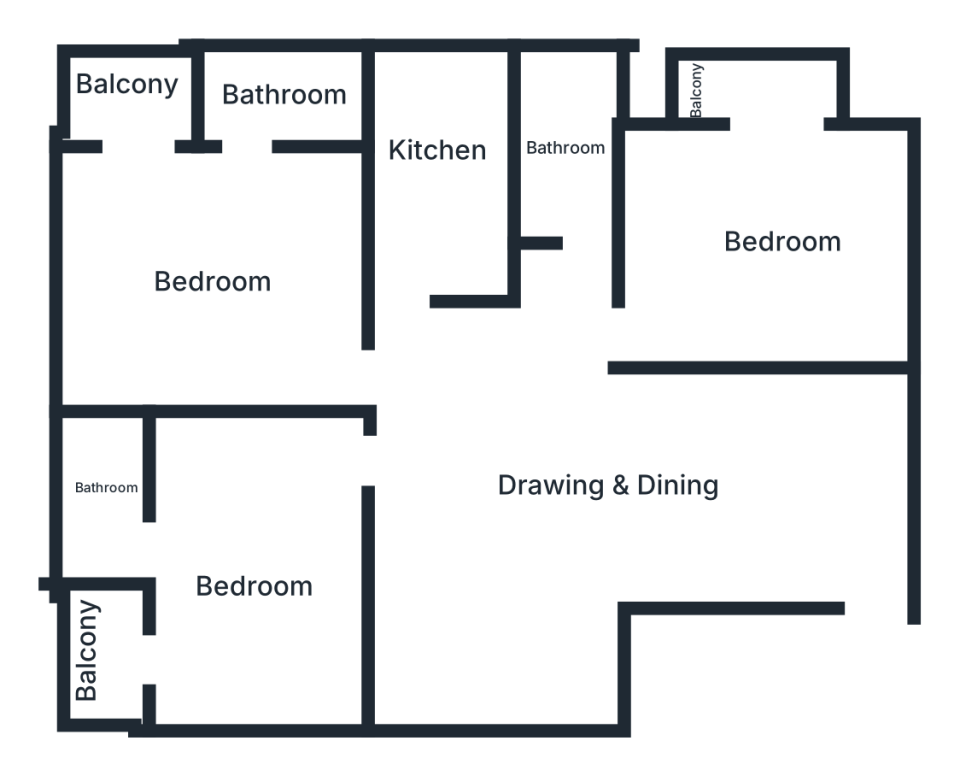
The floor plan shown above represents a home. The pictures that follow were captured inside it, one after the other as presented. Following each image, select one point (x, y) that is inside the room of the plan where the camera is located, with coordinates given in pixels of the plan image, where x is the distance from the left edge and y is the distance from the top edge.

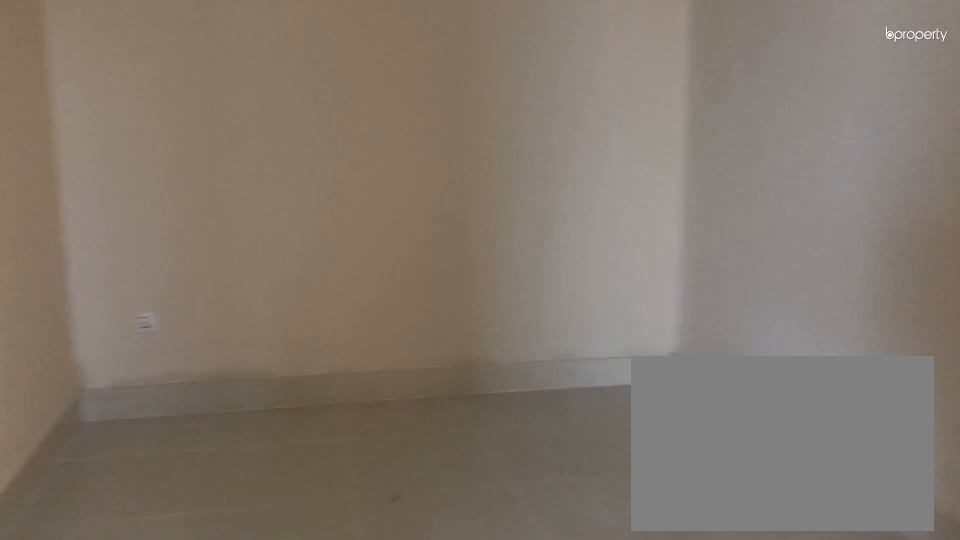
(484, 629)
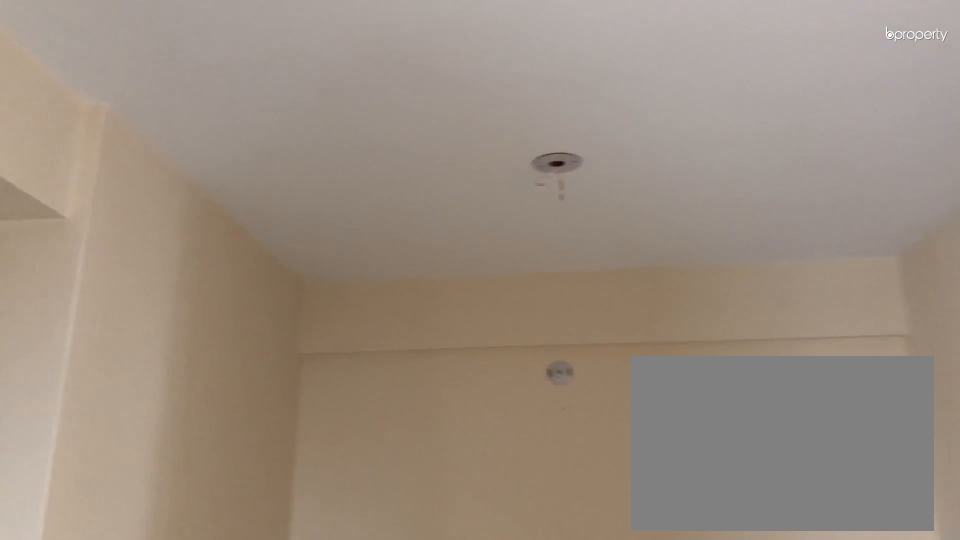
(512, 583)
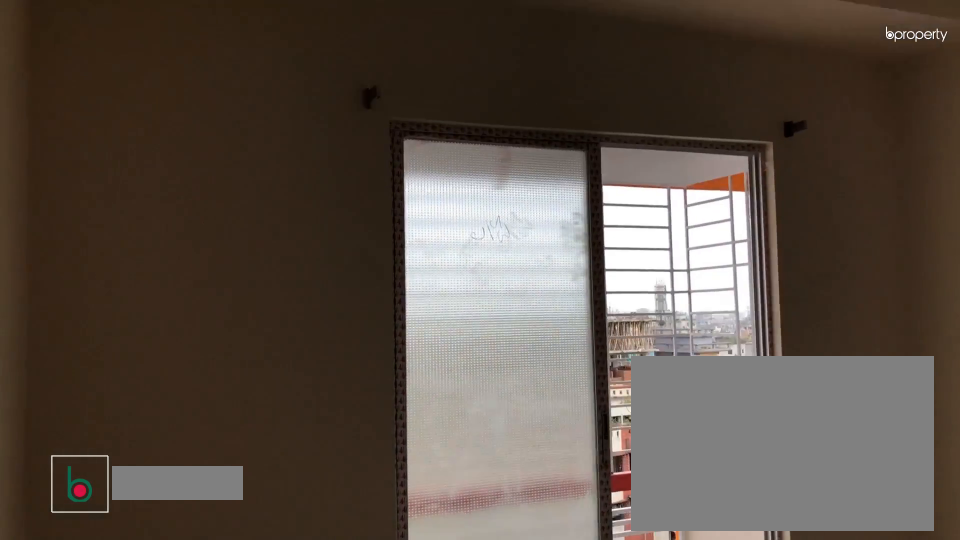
(765, 249)
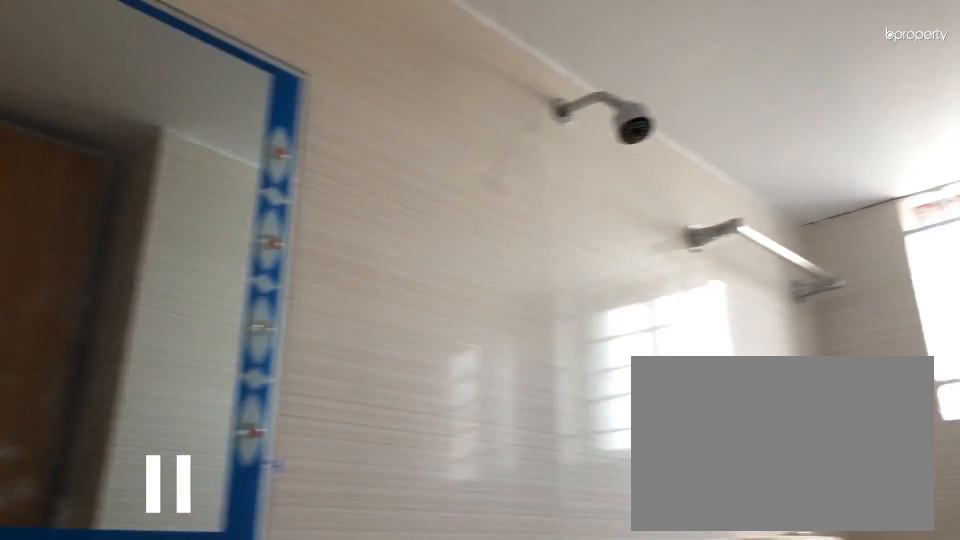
(556, 155)
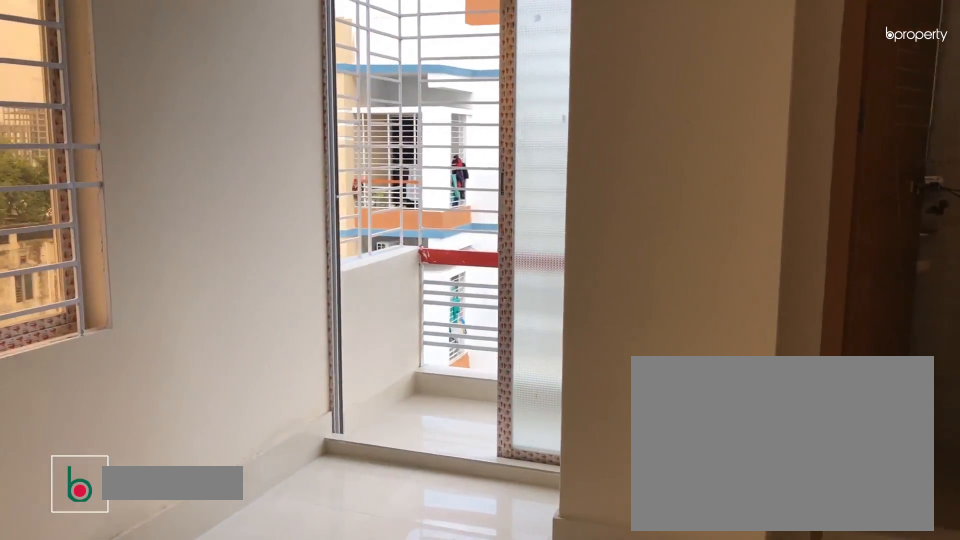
(201, 260)
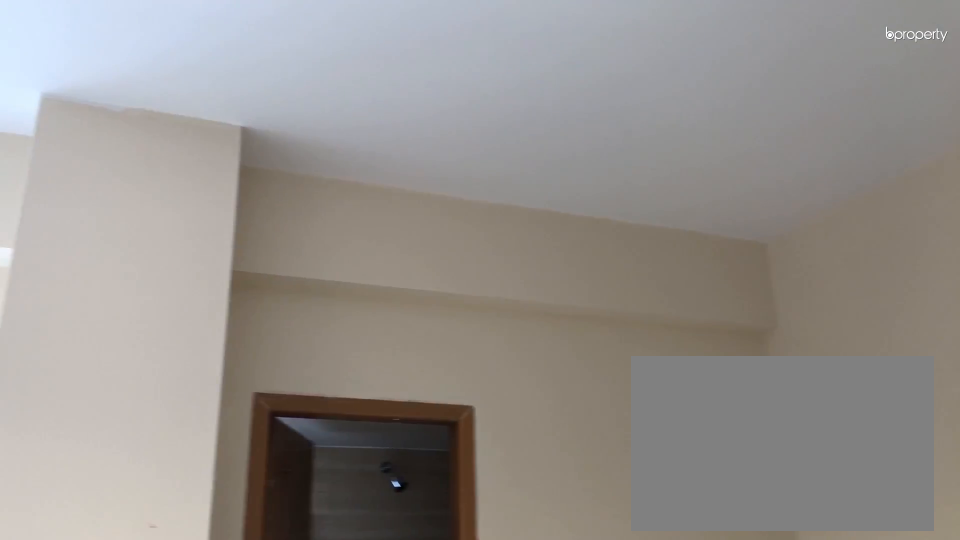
(201, 260)
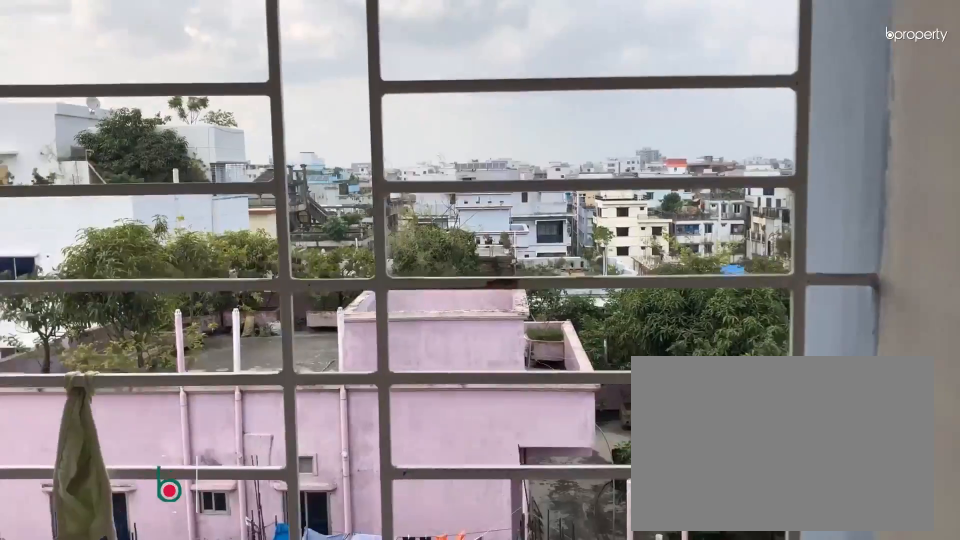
(102, 653)
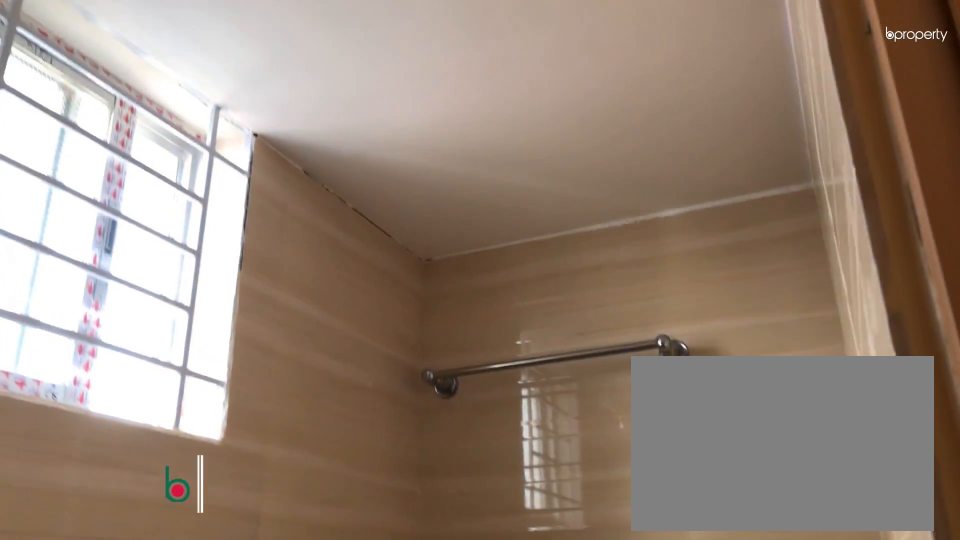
(100, 493)
